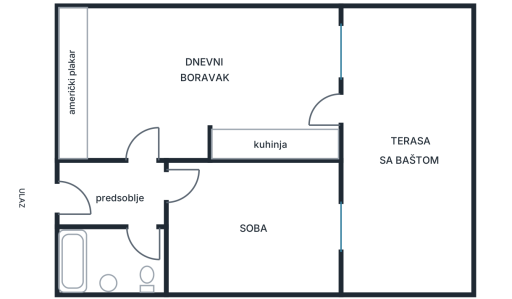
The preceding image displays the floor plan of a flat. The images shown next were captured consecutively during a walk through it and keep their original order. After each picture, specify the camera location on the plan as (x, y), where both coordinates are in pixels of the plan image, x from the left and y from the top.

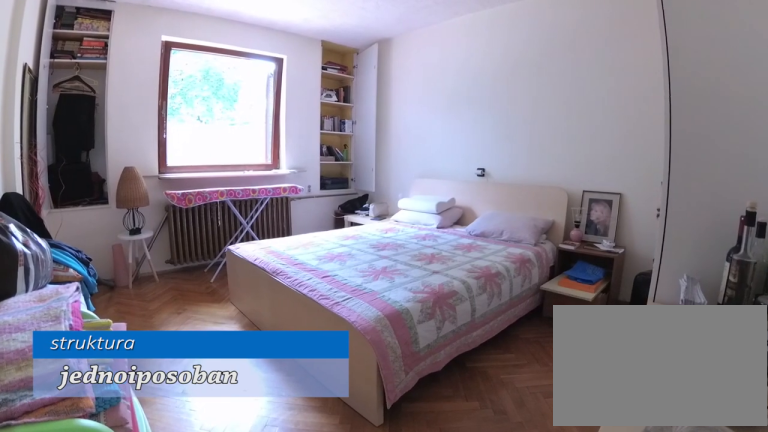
(168, 200)
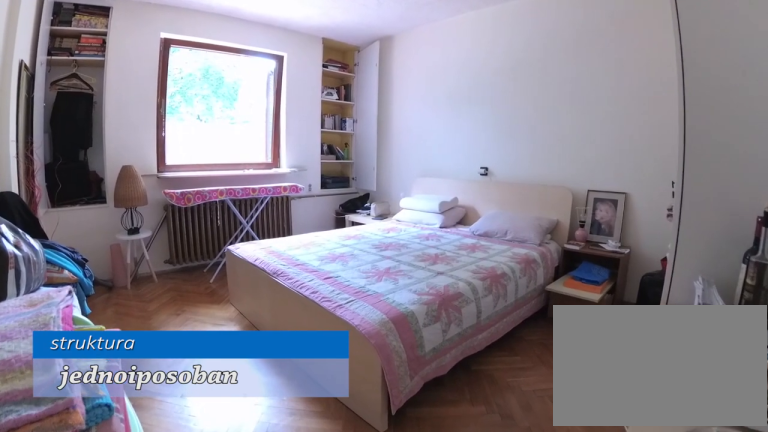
(172, 201)
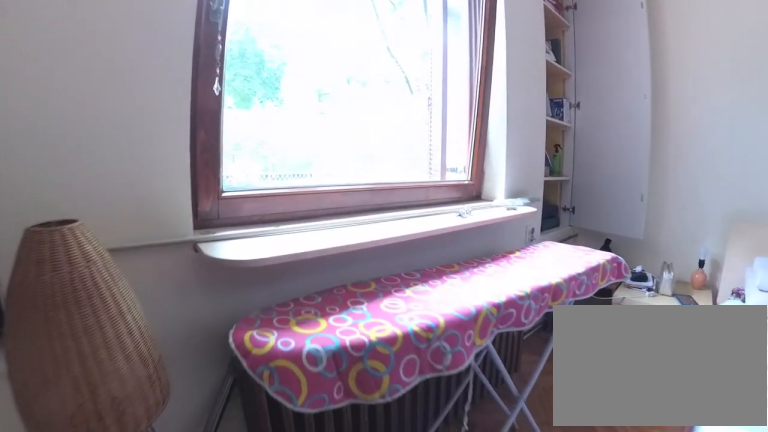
(280, 201)
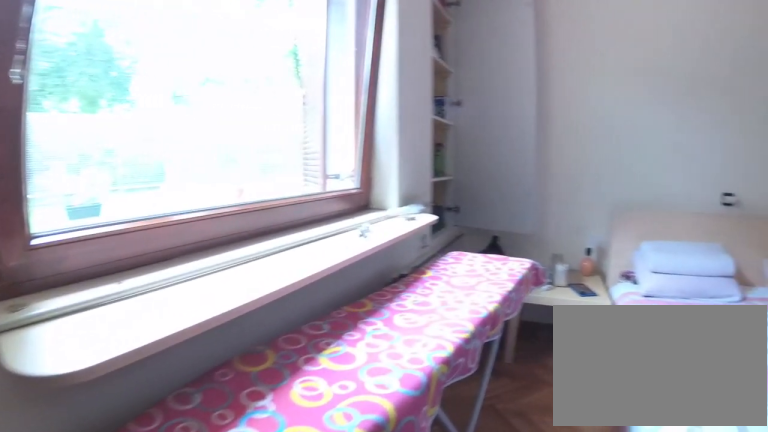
(292, 197)
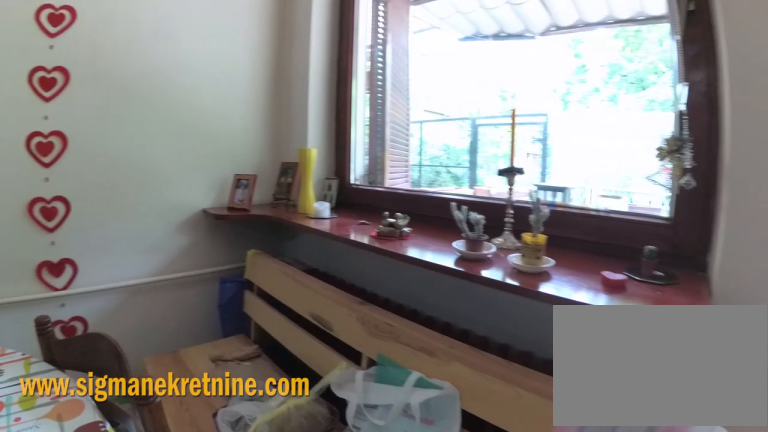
(279, 107)
